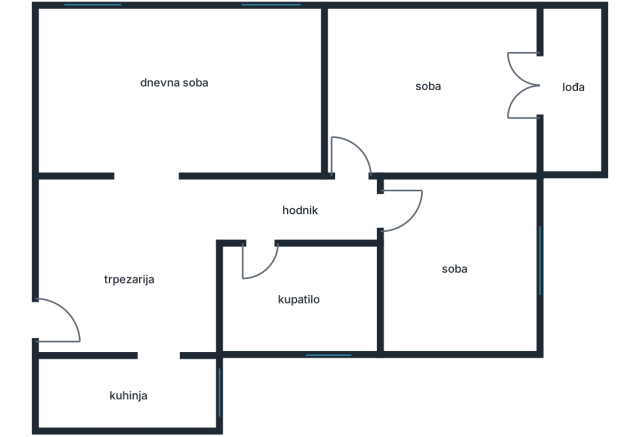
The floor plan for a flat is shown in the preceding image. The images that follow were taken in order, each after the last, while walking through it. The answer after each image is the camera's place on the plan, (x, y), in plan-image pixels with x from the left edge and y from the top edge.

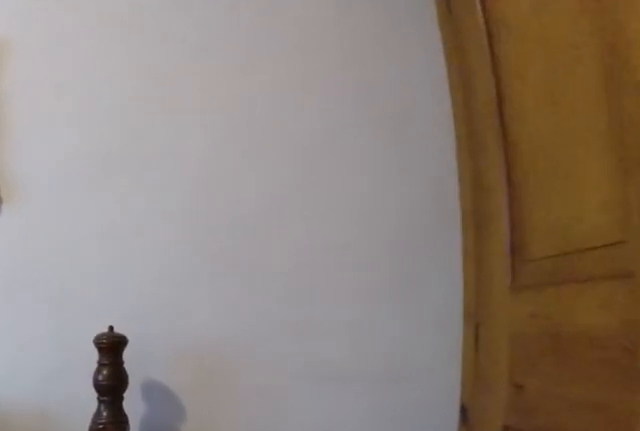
(401, 260)
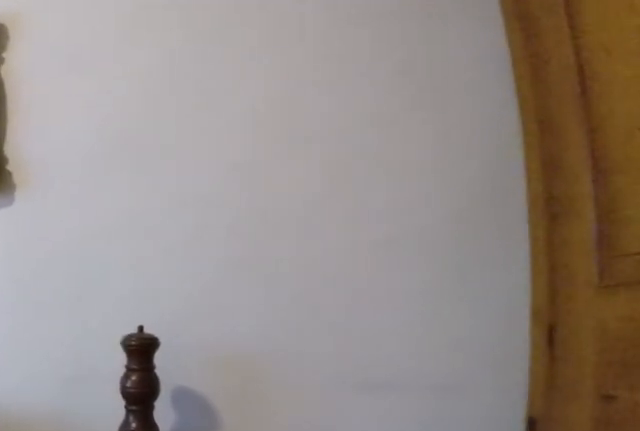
(402, 270)
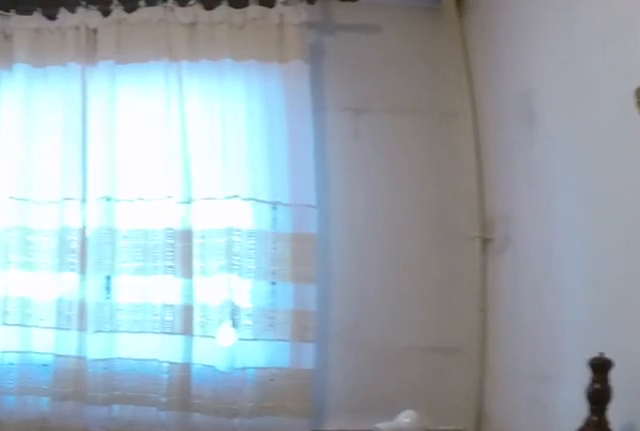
(395, 310)
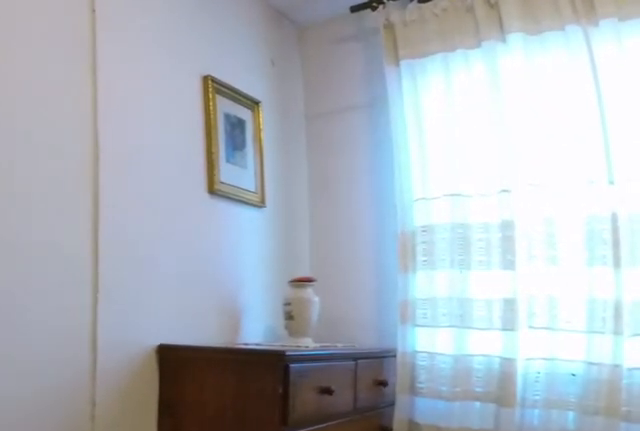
(402, 310)
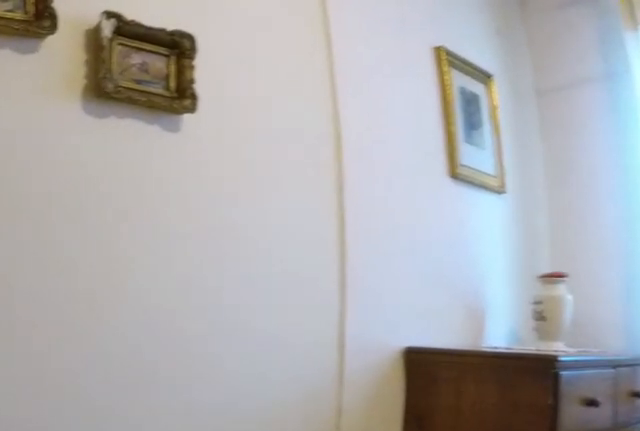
(408, 308)
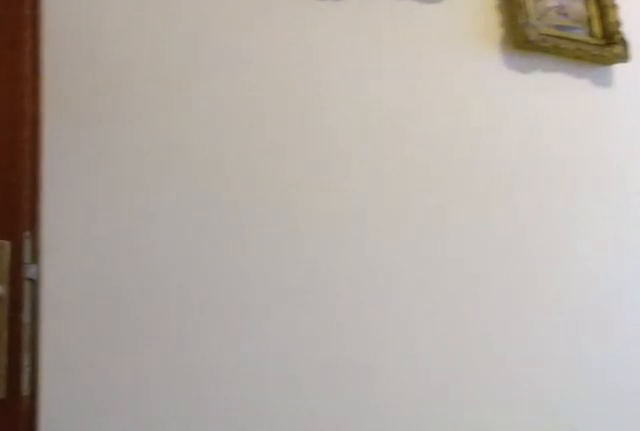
(416, 291)
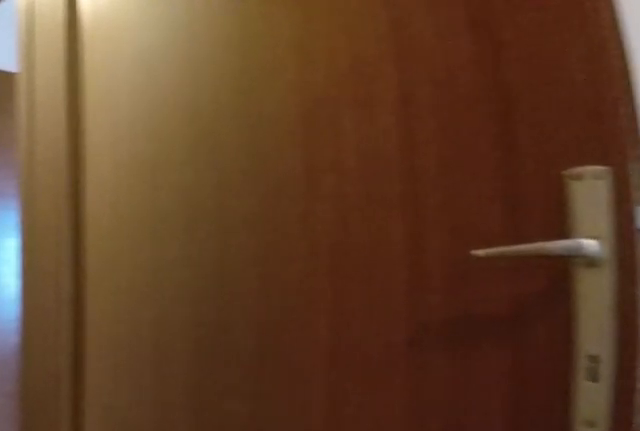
(427, 236)
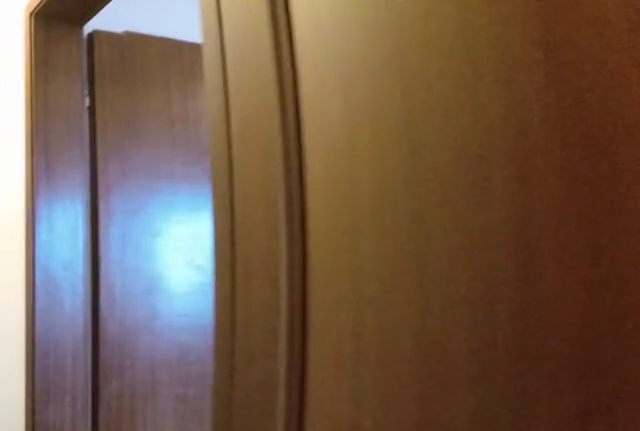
(420, 220)
